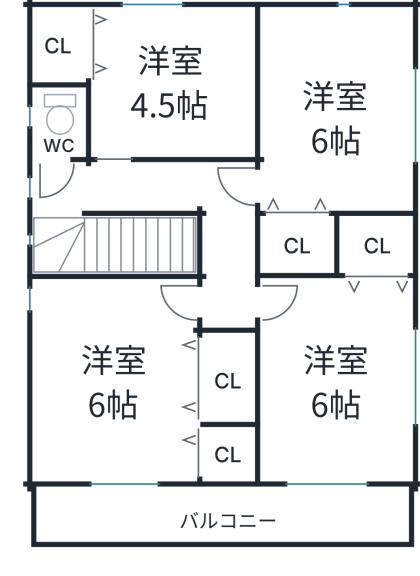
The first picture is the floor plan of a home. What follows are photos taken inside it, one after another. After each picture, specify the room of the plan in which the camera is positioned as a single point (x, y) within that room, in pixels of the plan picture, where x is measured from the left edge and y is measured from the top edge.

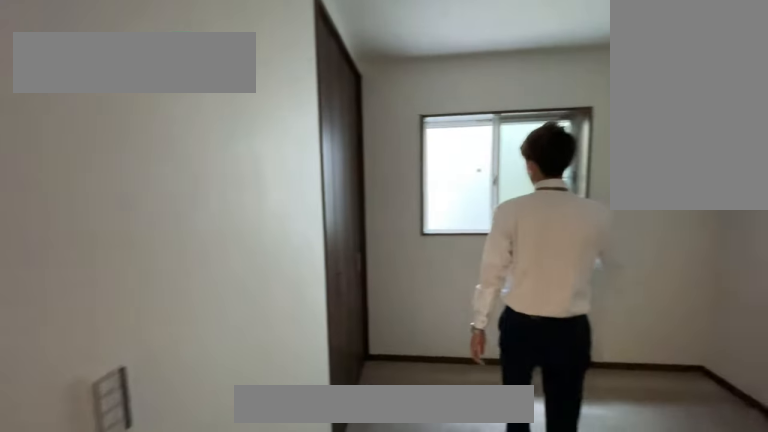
(158, 64)
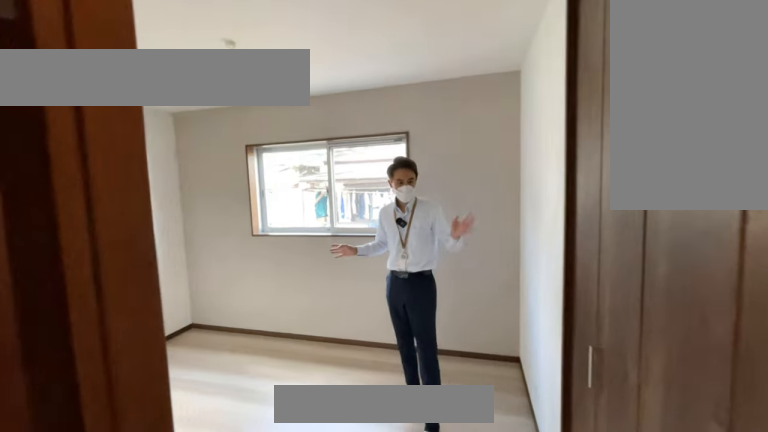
(317, 95)
